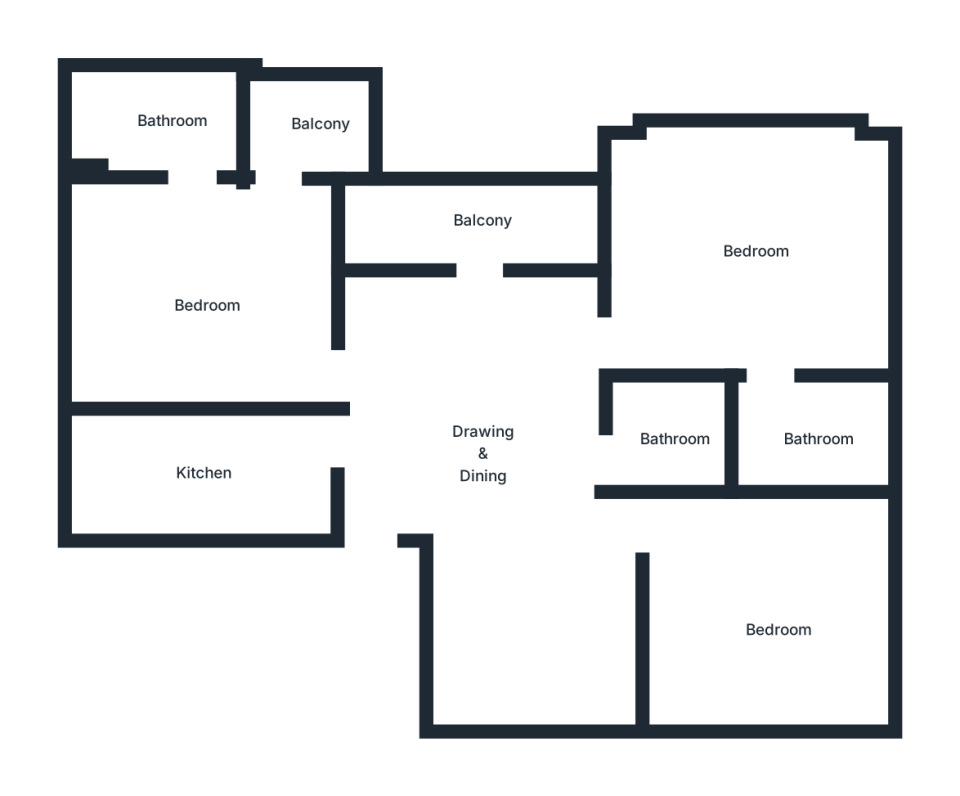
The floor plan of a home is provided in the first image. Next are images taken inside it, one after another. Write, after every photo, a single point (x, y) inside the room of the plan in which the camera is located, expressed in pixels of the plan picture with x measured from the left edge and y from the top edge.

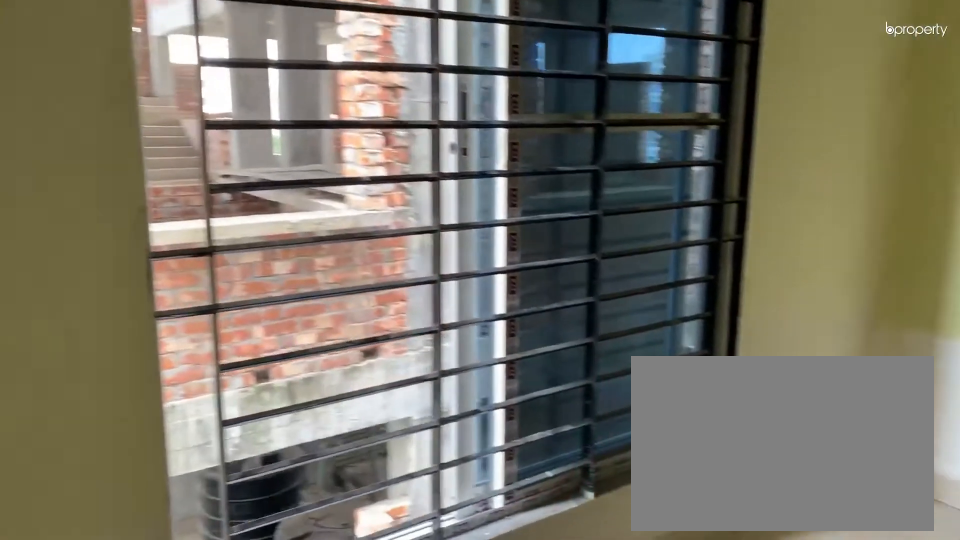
(774, 626)
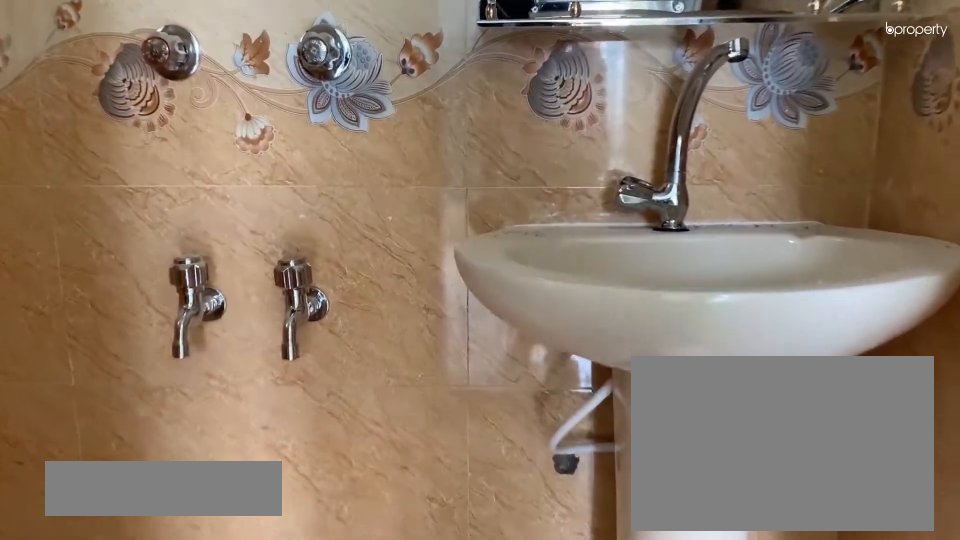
(817, 432)
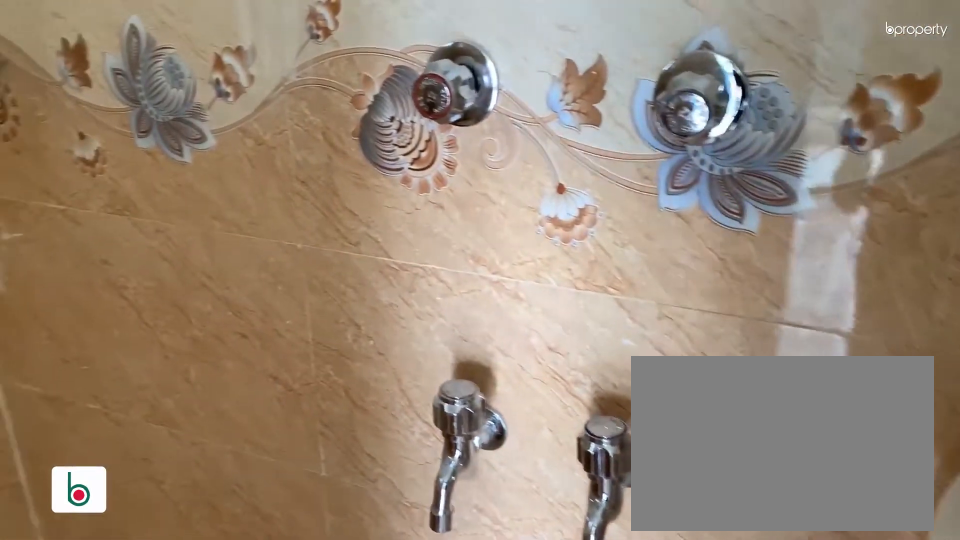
(817, 432)
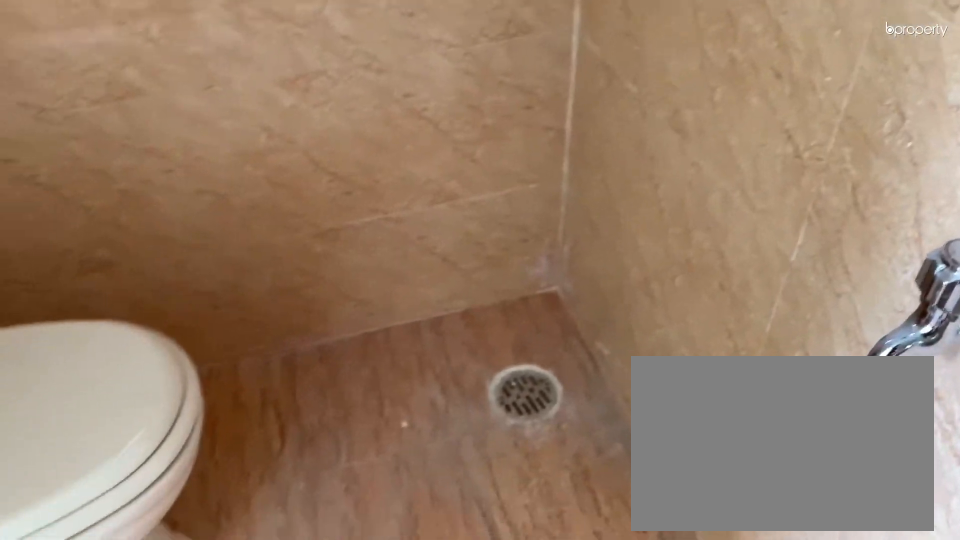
(817, 432)
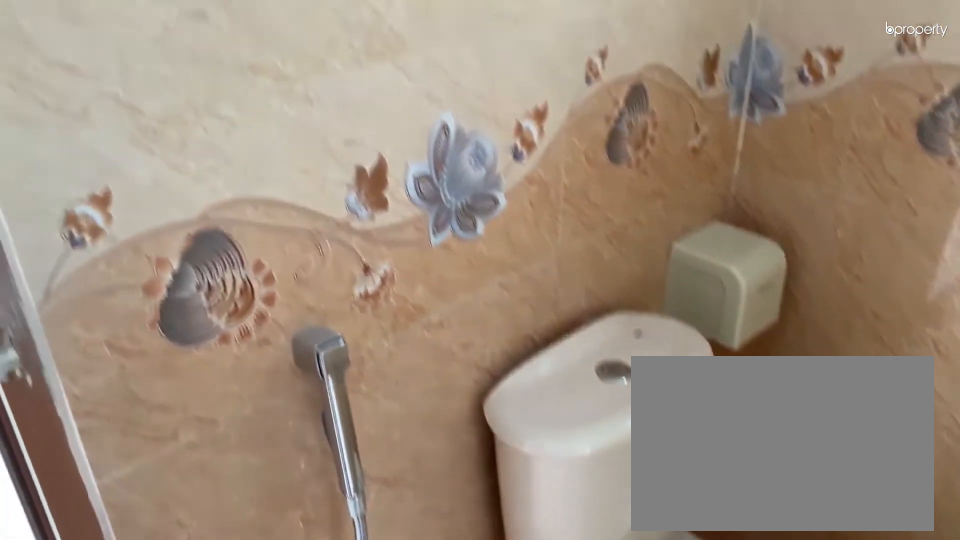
(817, 432)
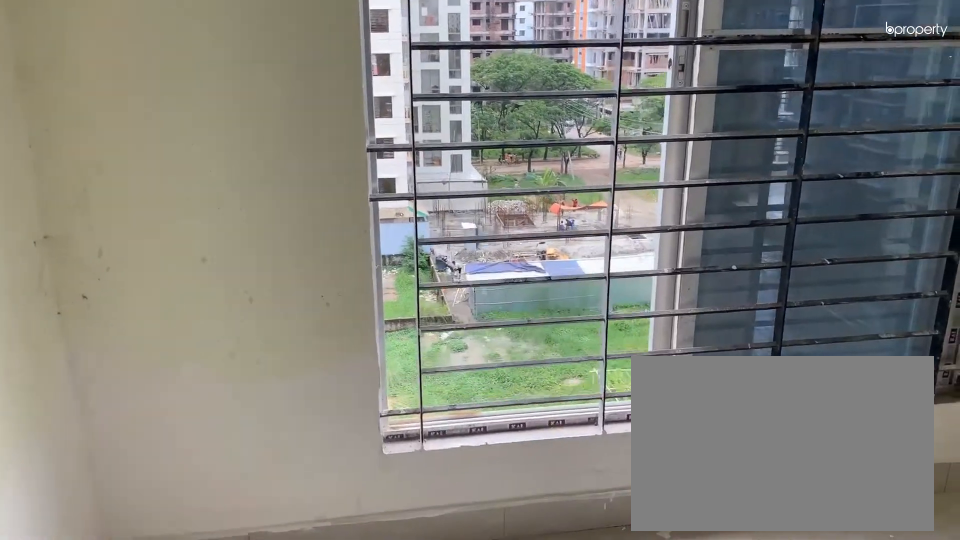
(208, 308)
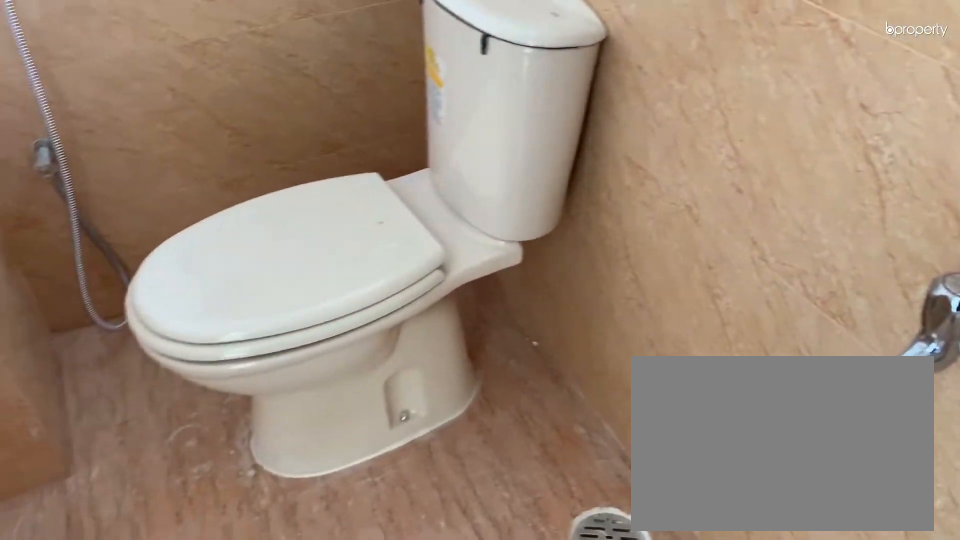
(172, 122)
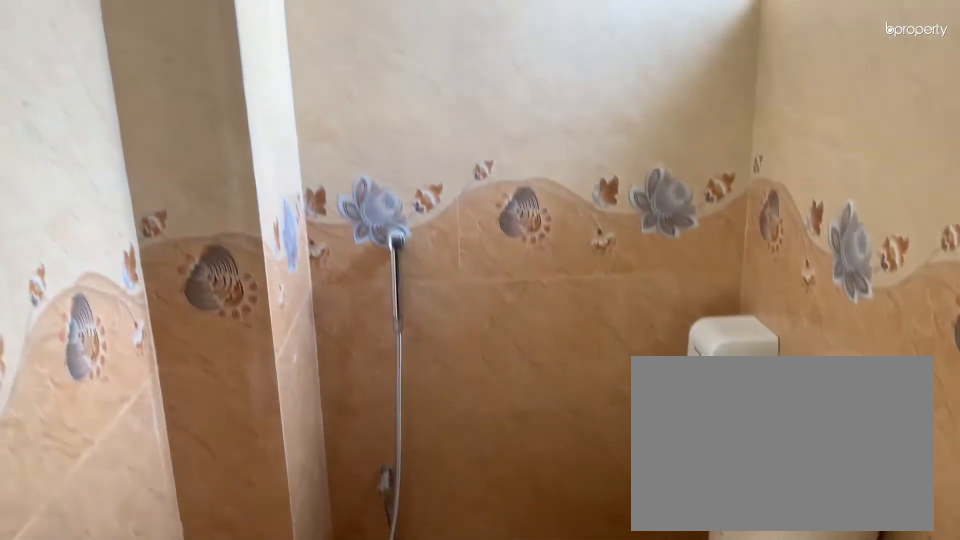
(172, 122)
